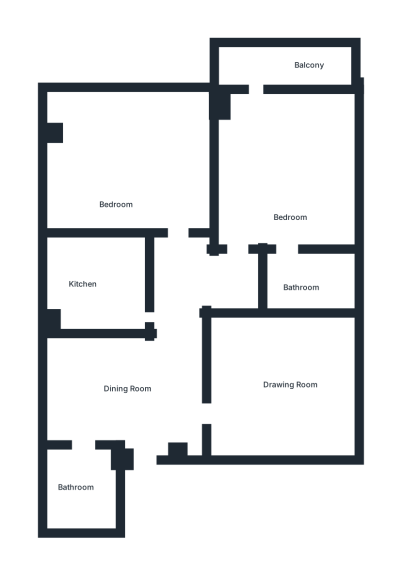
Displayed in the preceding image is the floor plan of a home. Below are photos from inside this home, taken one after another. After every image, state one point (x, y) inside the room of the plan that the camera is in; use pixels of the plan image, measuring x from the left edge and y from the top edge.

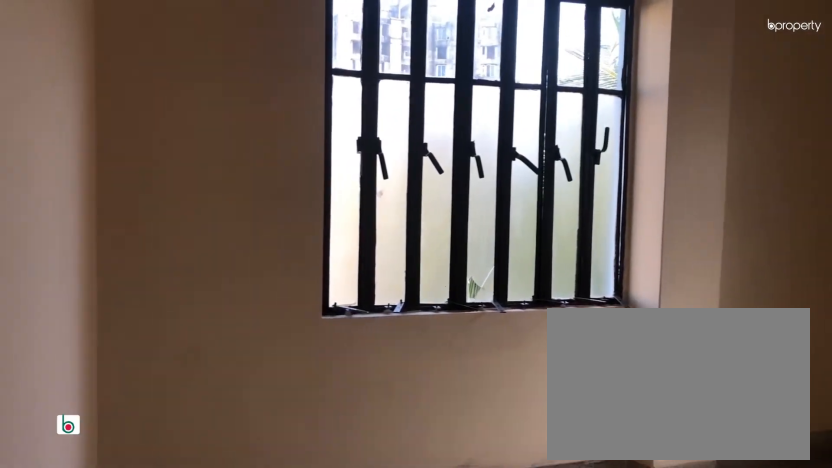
(114, 171)
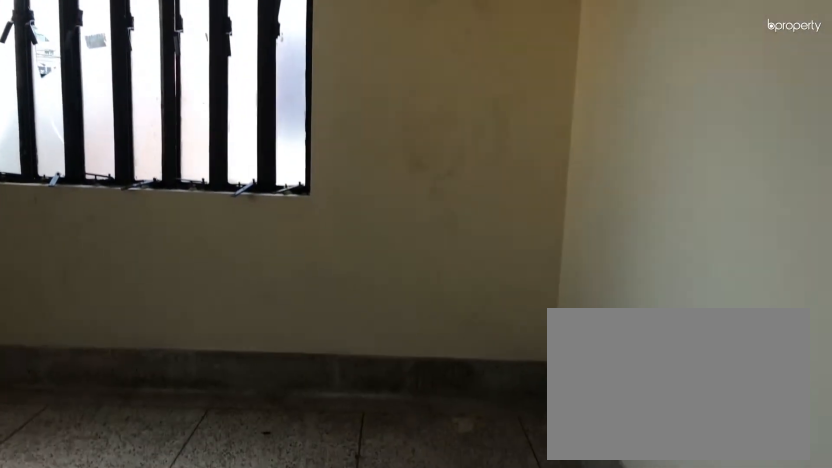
(114, 171)
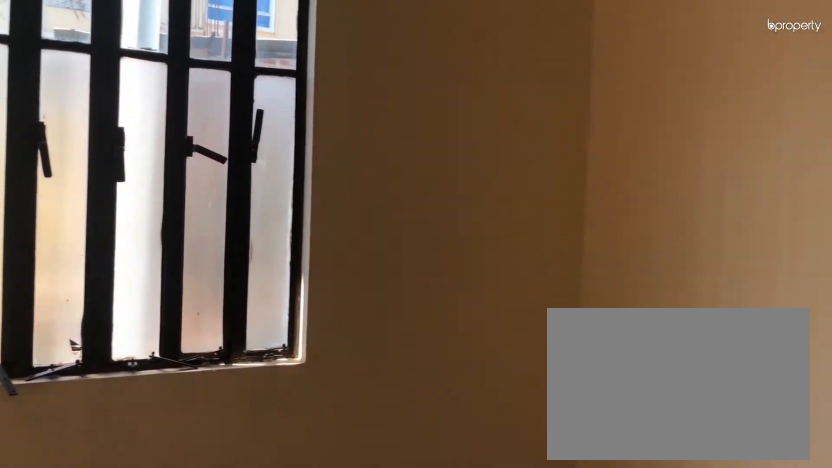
(286, 168)
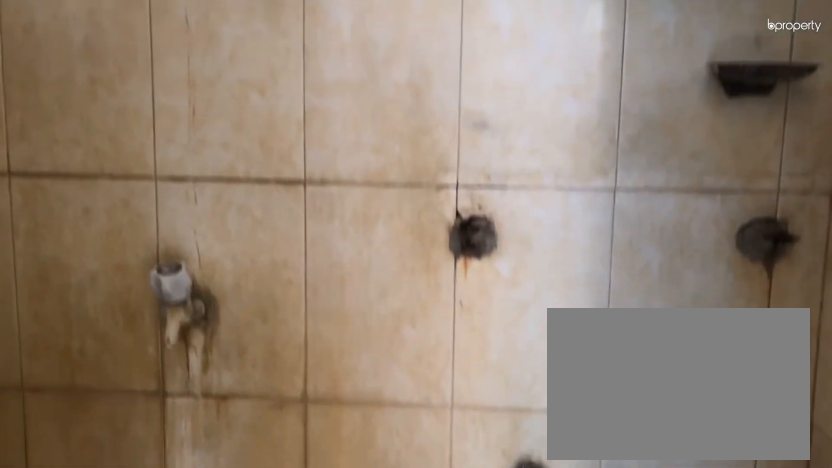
(312, 283)
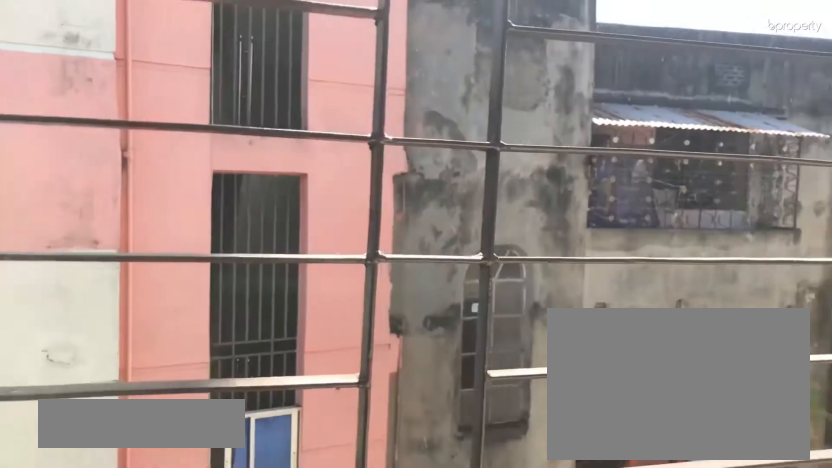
(279, 66)
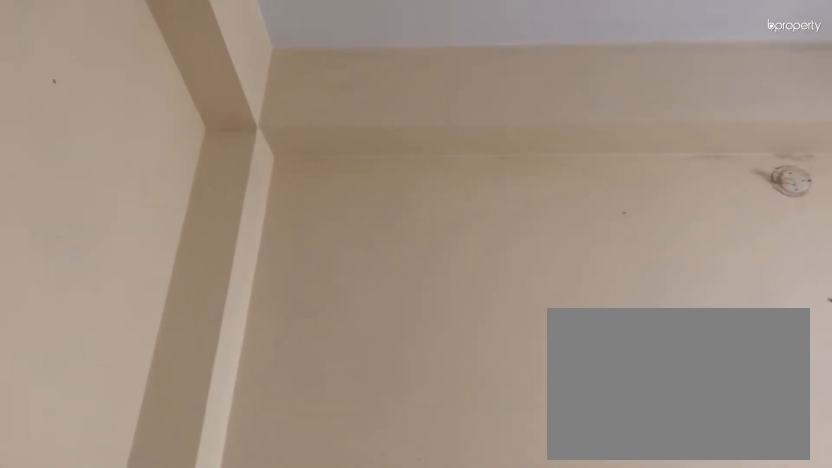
(282, 377)
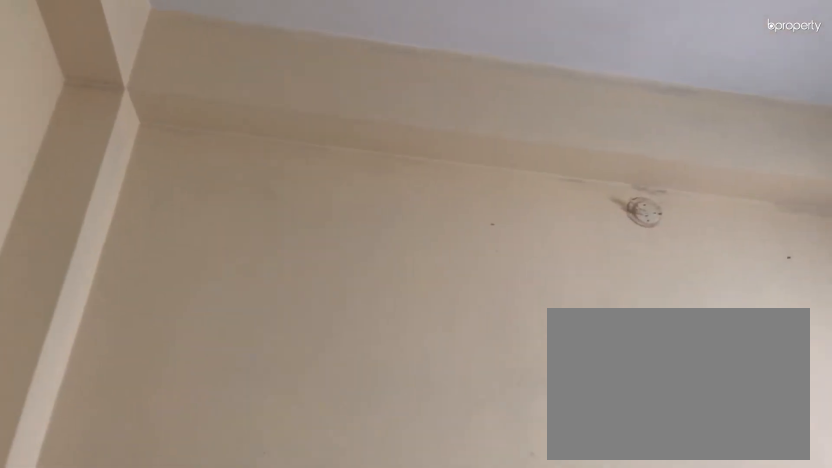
(282, 377)
